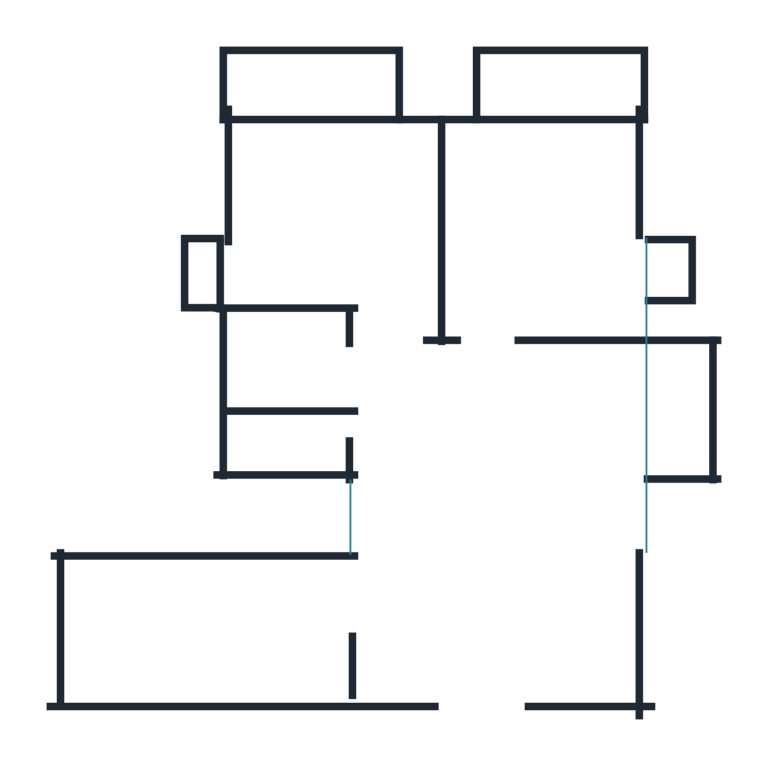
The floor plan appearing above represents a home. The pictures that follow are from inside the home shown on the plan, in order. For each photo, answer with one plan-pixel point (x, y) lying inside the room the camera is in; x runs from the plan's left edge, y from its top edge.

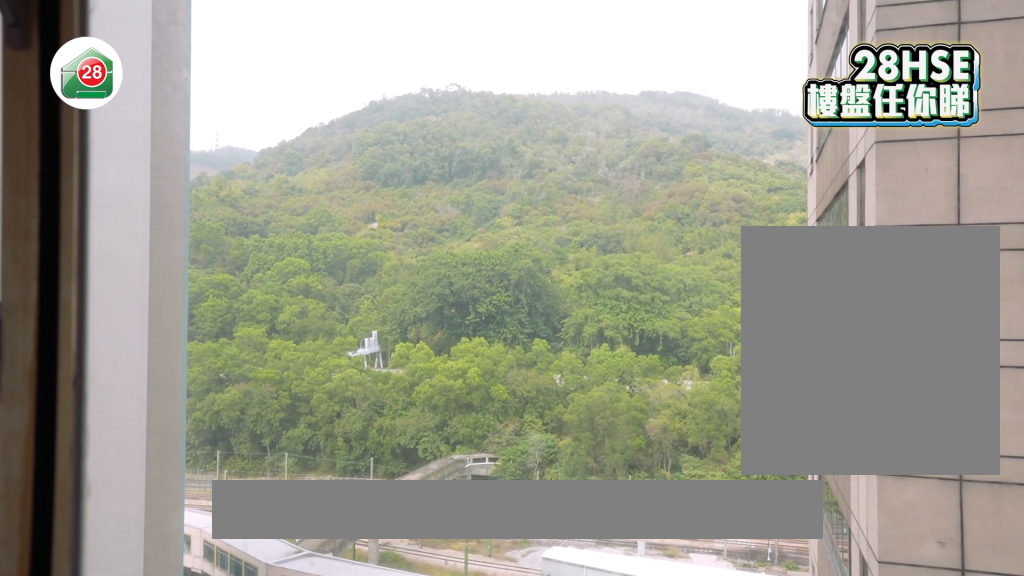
(544, 228)
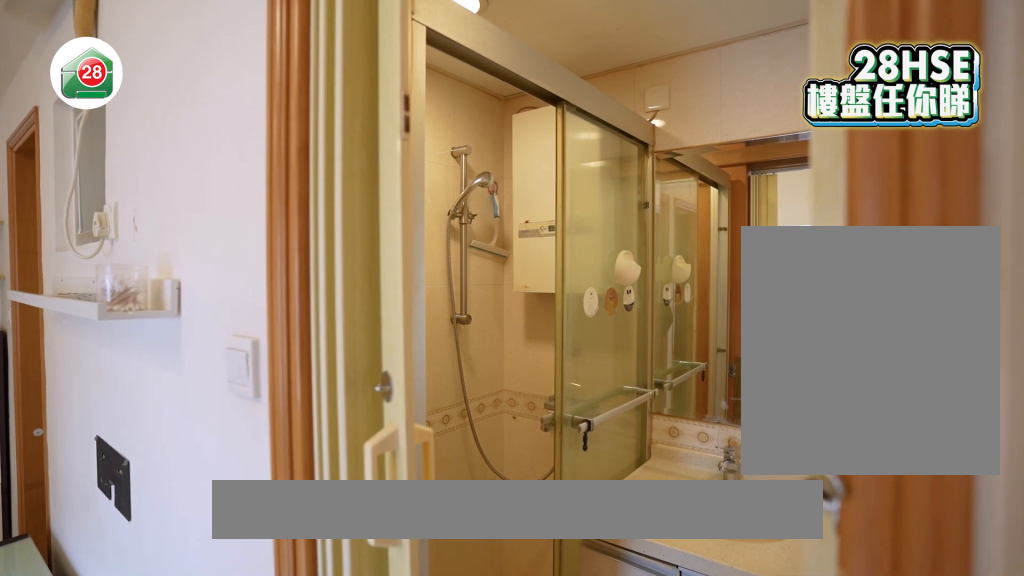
(285, 388)
